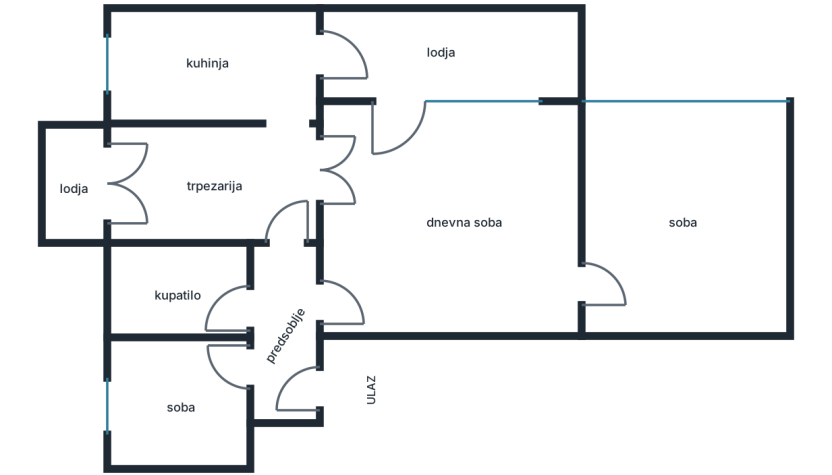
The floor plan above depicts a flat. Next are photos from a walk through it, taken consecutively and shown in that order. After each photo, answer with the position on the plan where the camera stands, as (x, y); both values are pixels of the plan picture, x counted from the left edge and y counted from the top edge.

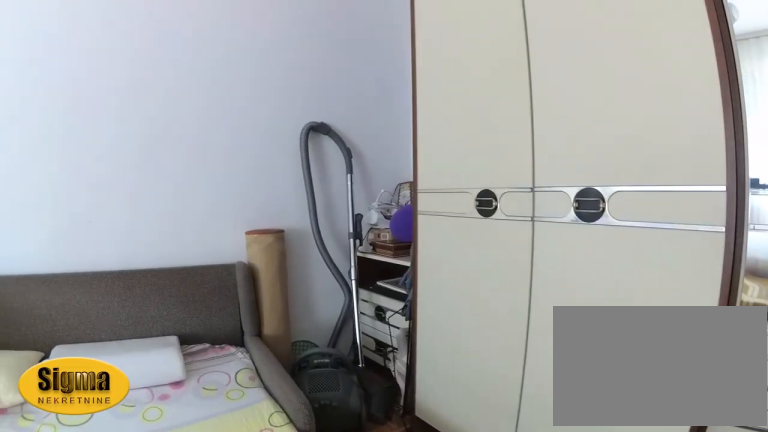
(684, 293)
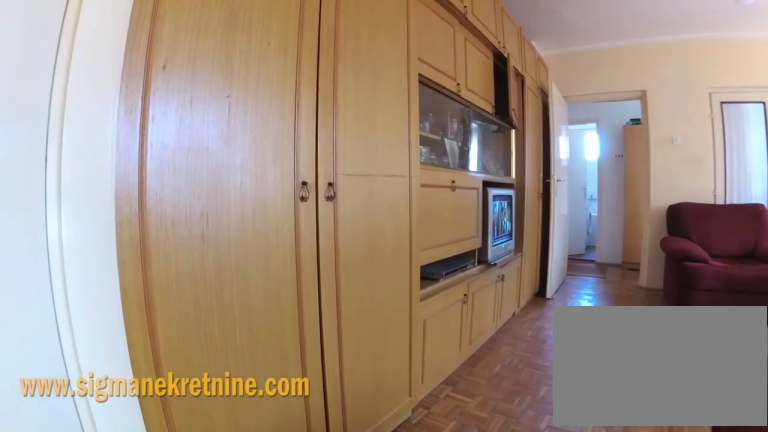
(625, 291)
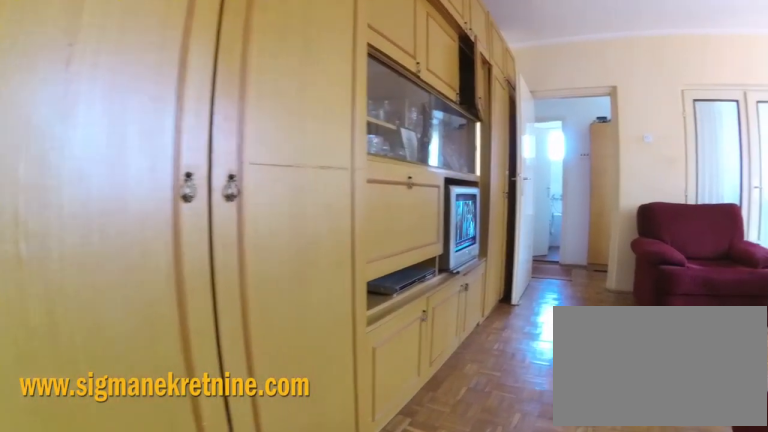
(605, 291)
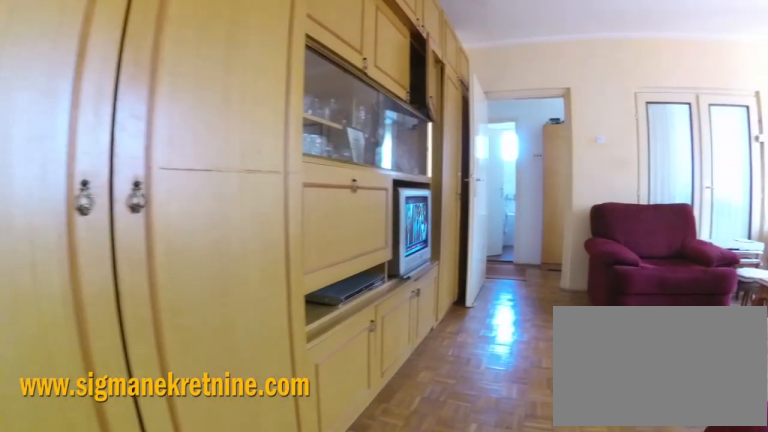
(602, 291)
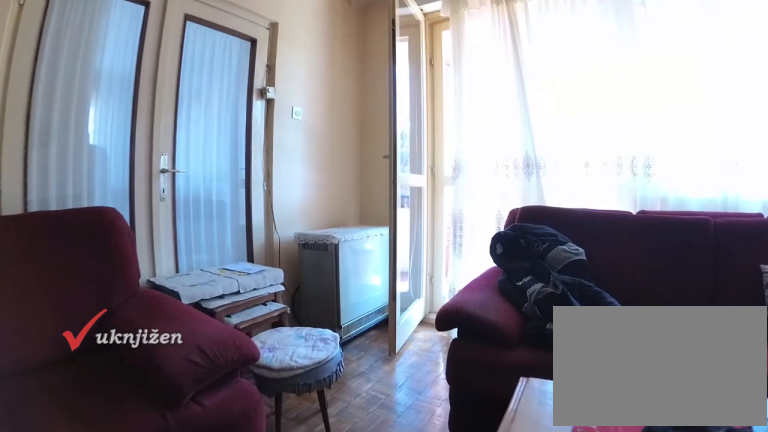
(425, 227)
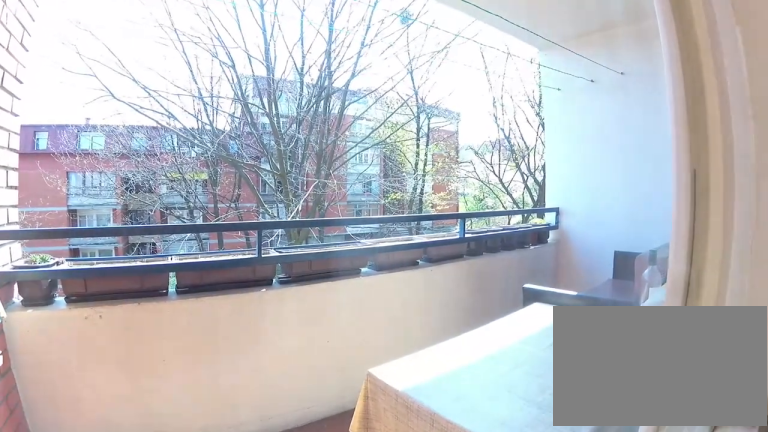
(356, 135)
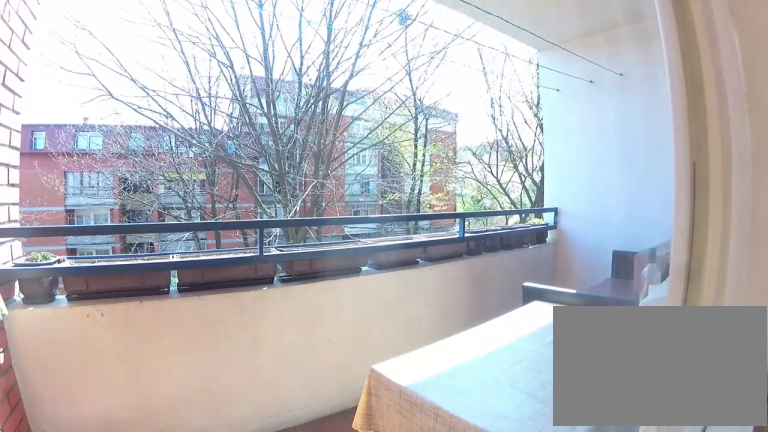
(356, 135)
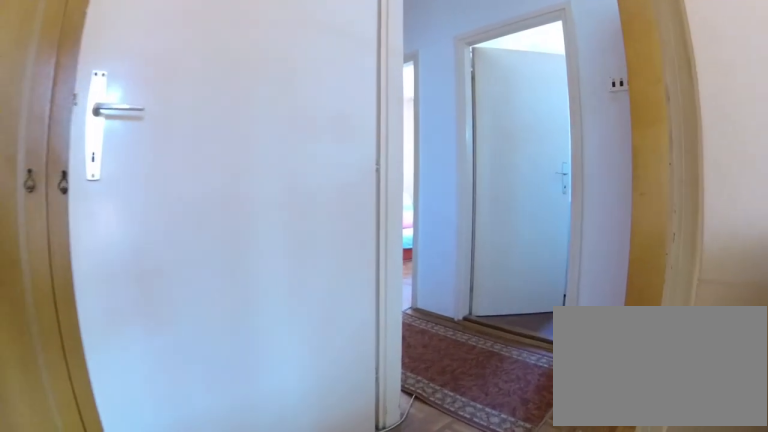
(378, 253)
